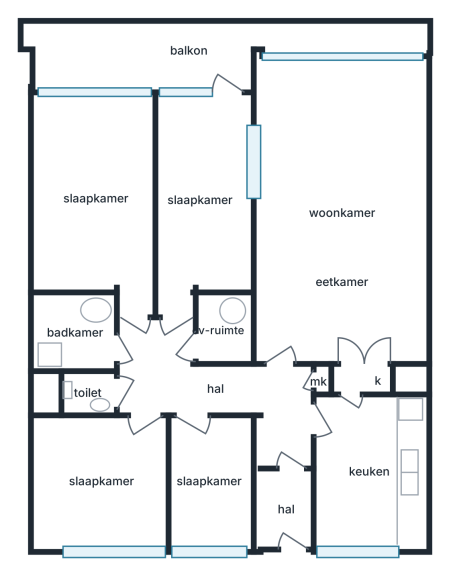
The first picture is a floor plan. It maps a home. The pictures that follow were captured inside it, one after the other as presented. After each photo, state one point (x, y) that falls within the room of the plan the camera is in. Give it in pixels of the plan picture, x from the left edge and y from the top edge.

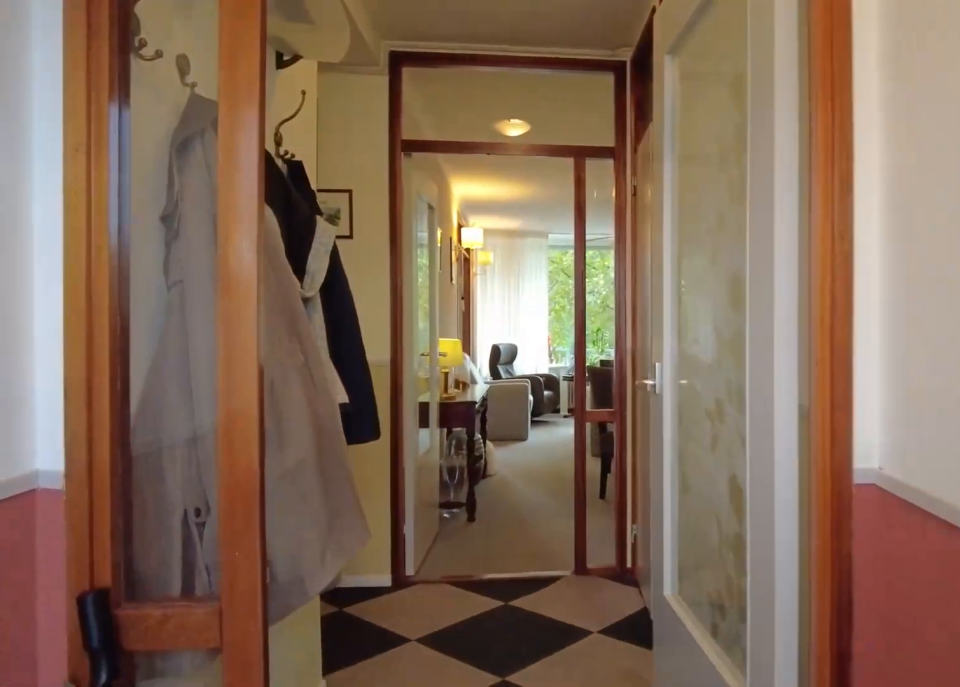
(285, 488)
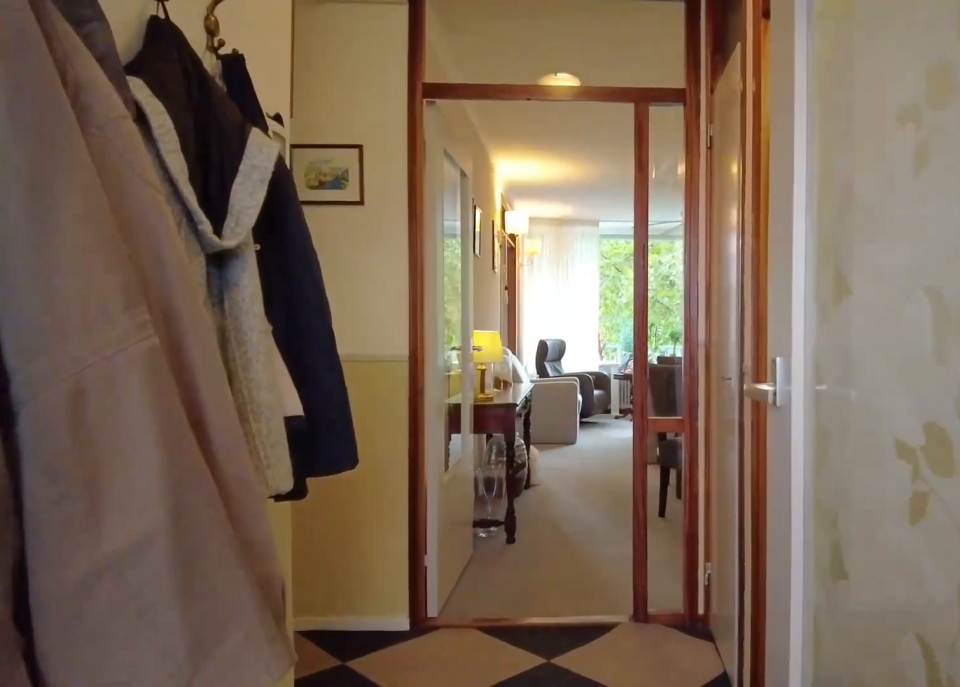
(285, 488)
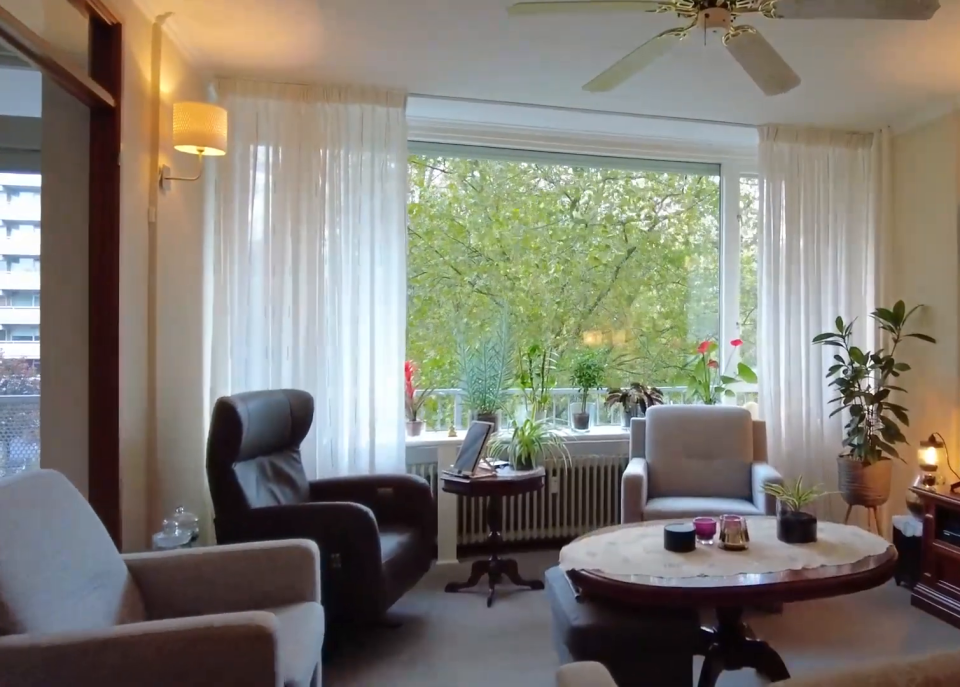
(340, 211)
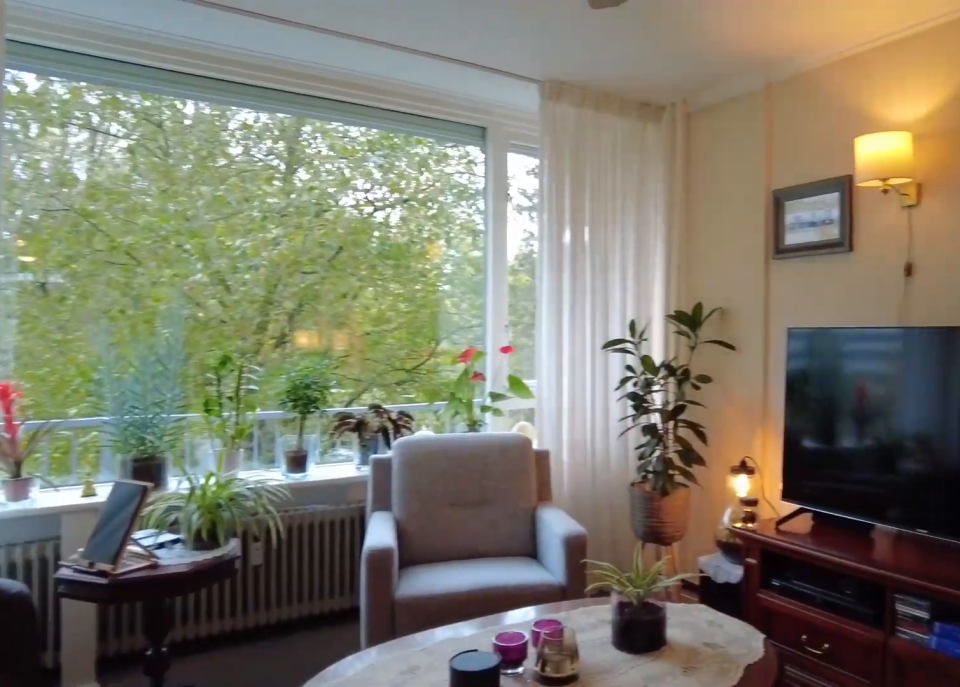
(340, 211)
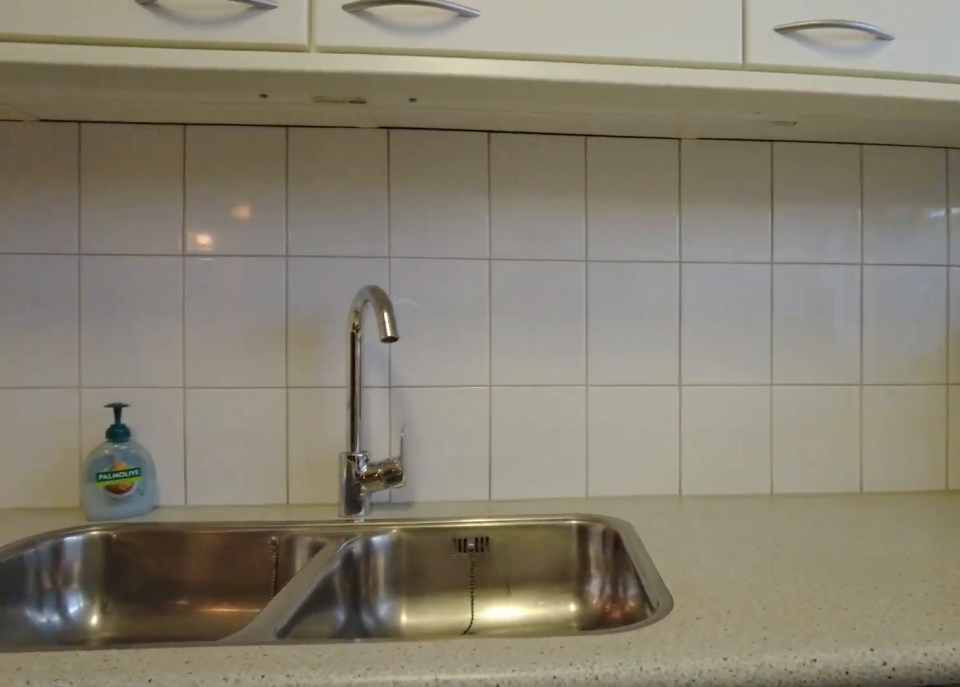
(368, 471)
